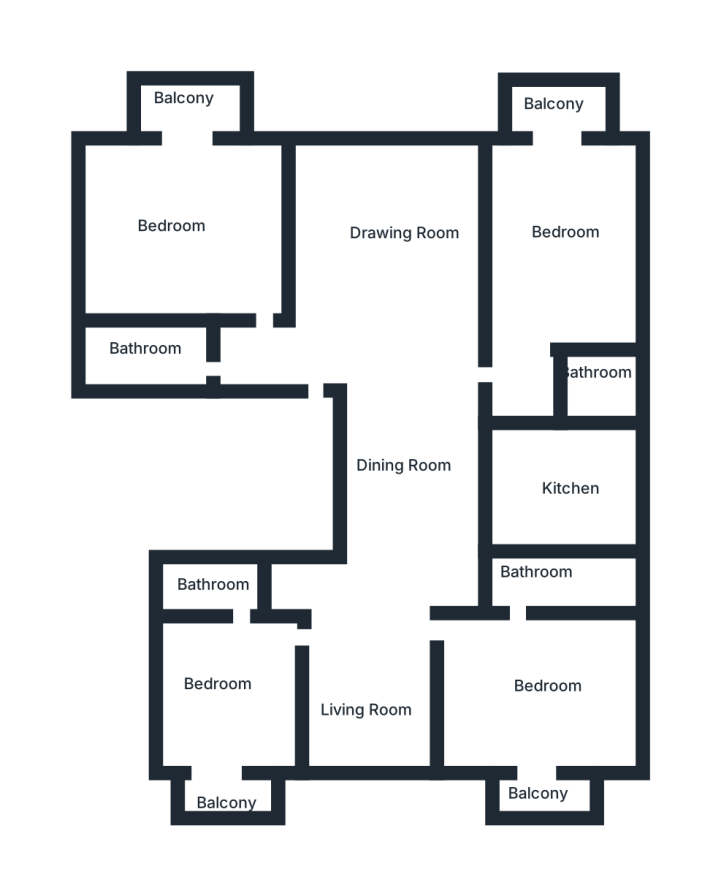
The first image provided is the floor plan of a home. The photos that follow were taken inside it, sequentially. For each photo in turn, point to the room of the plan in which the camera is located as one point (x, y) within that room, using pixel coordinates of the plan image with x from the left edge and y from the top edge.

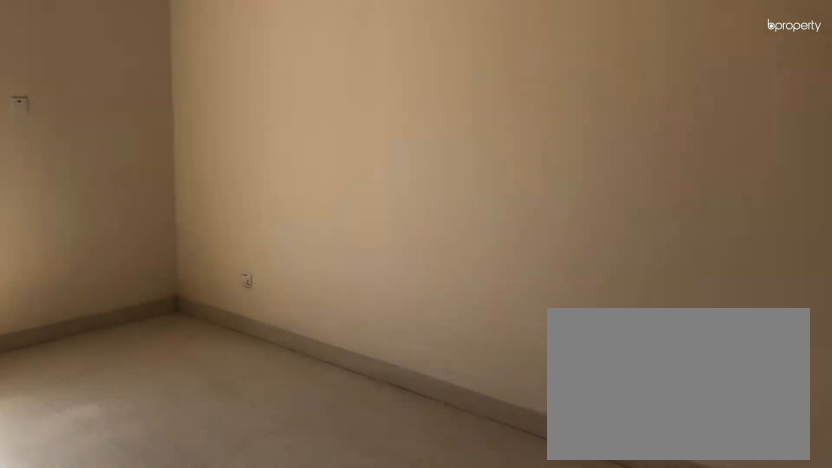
(408, 348)
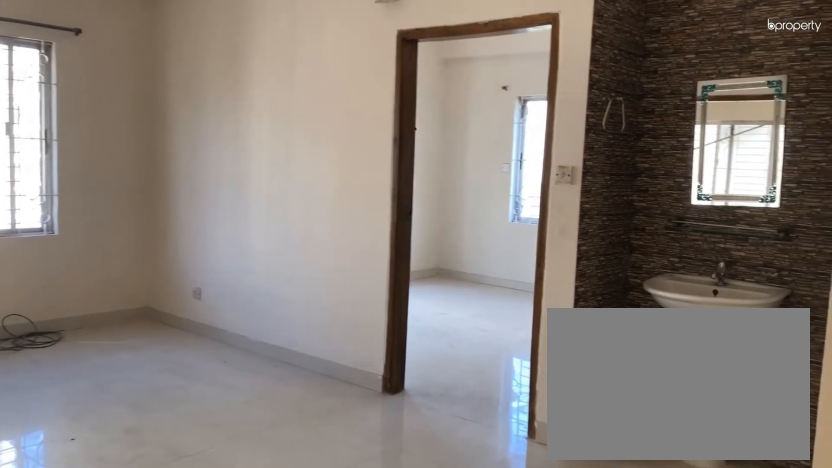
(384, 615)
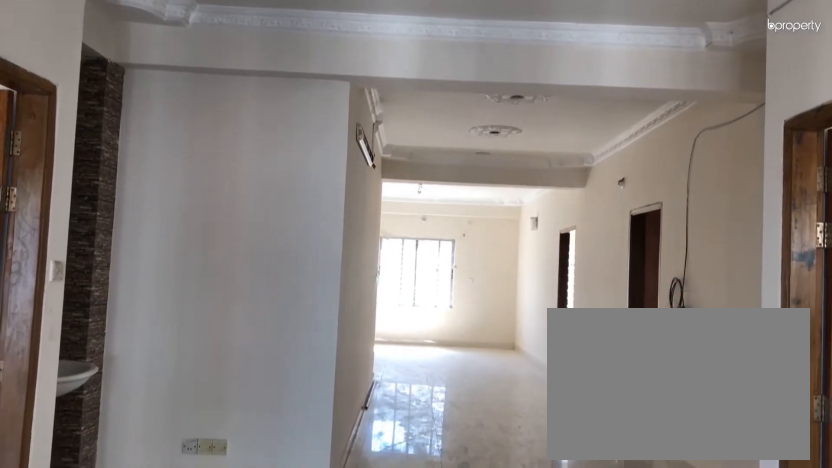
(384, 615)
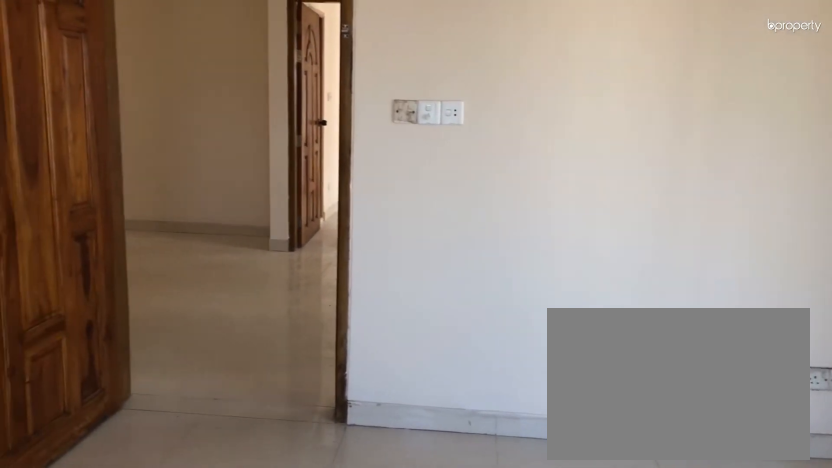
(234, 700)
